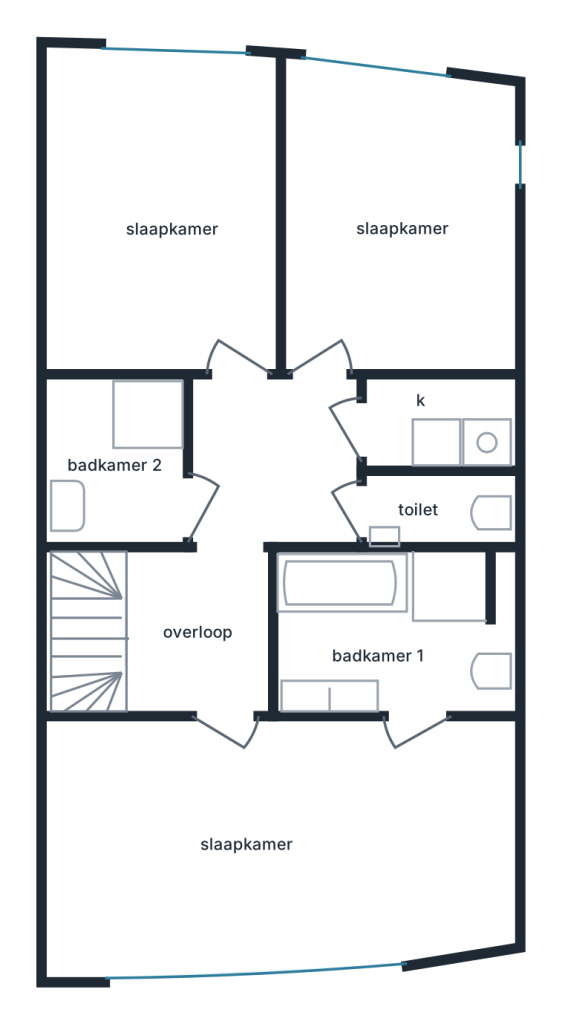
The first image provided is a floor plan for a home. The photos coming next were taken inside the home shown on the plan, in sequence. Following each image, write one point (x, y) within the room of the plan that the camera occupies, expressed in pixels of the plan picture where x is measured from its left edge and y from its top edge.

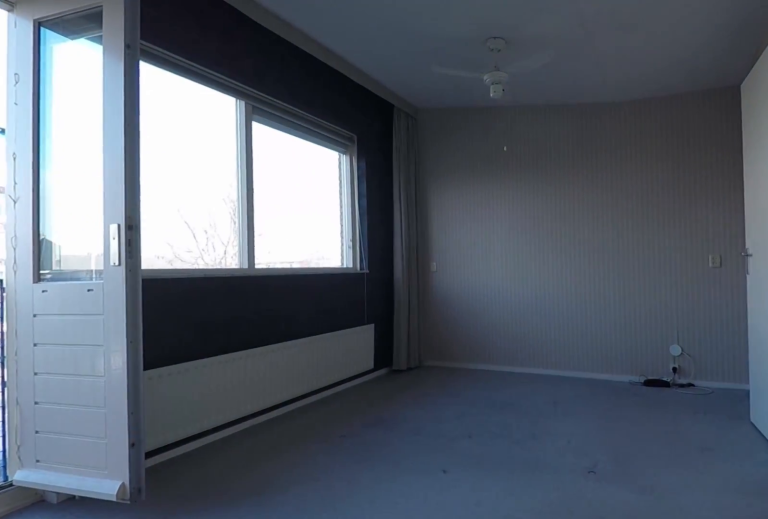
(277, 842)
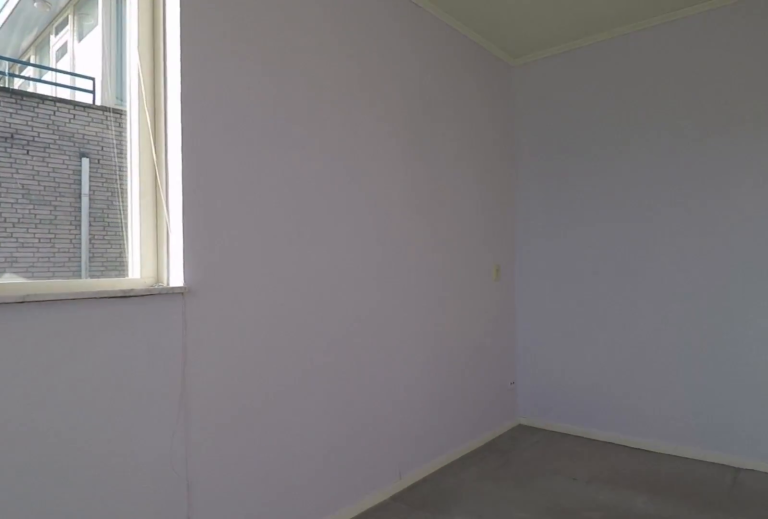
(395, 222)
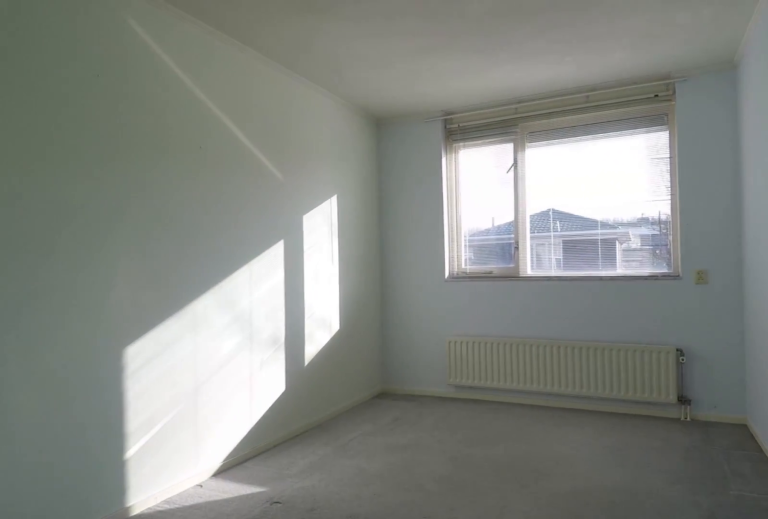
(164, 213)
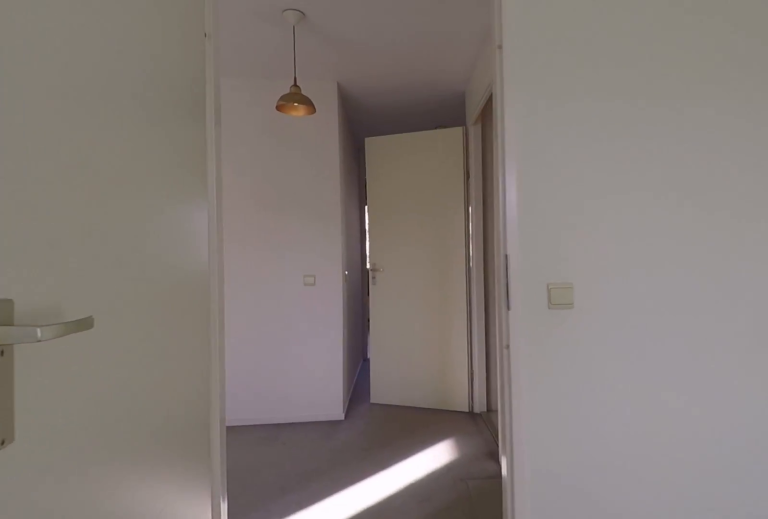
(164, 213)
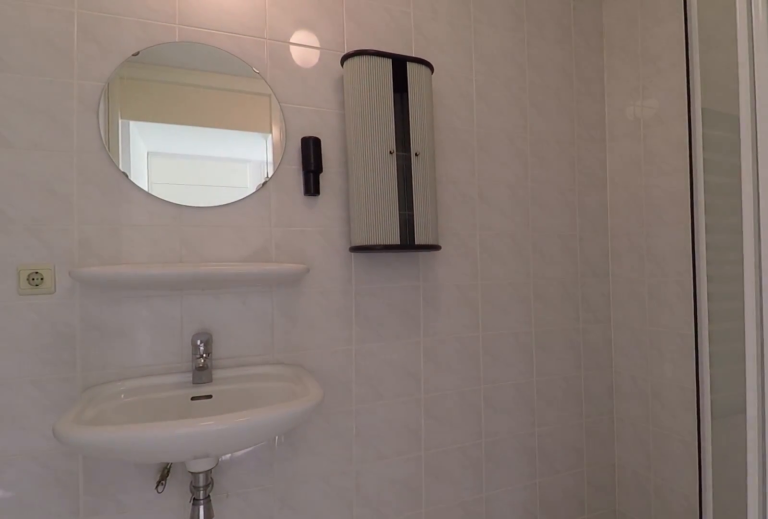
(125, 450)
